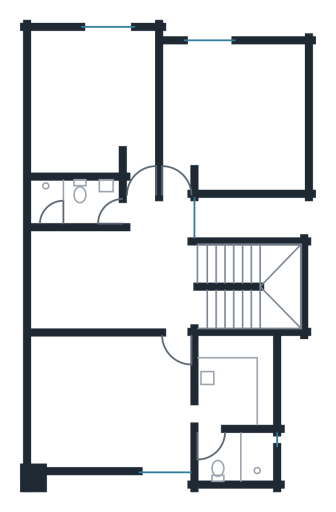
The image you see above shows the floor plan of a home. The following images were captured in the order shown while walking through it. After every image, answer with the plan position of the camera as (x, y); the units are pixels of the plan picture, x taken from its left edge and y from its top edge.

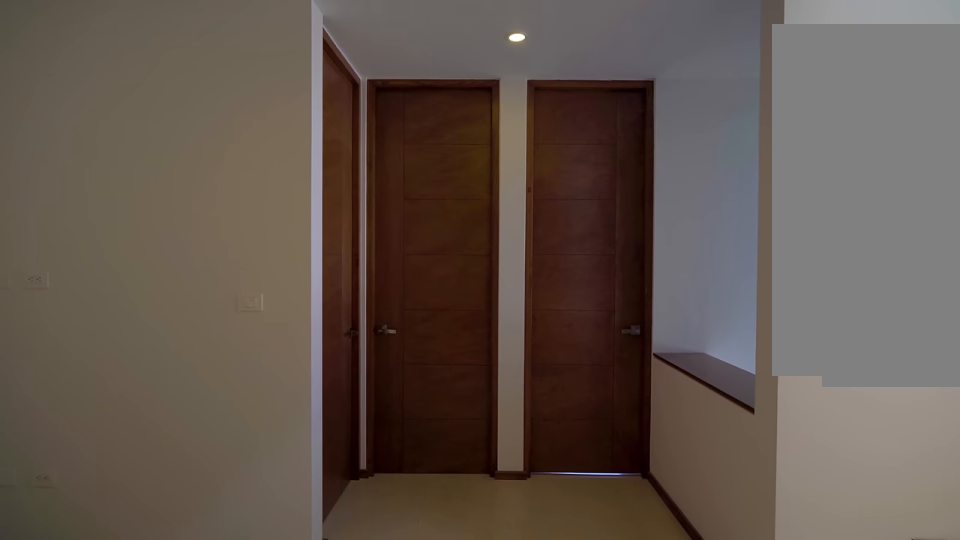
(150, 269)
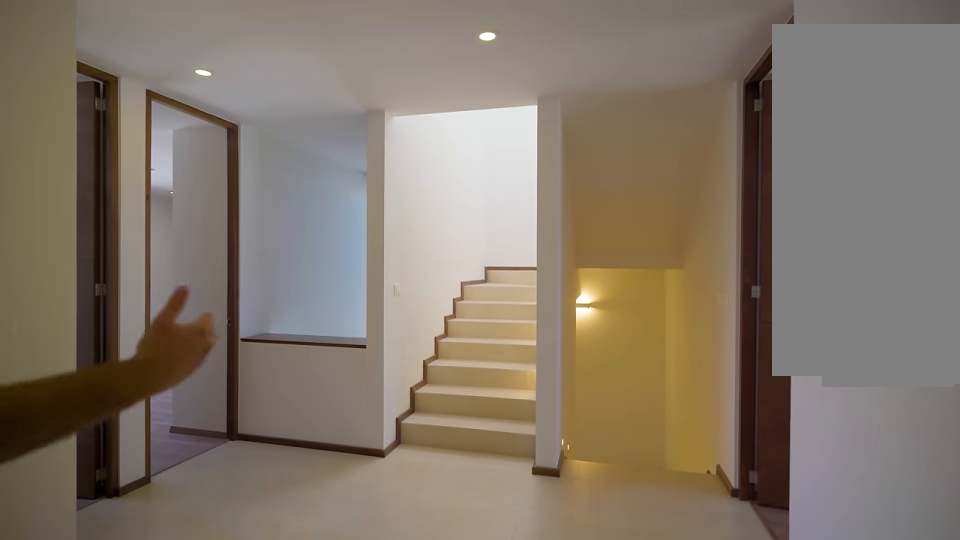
(155, 297)
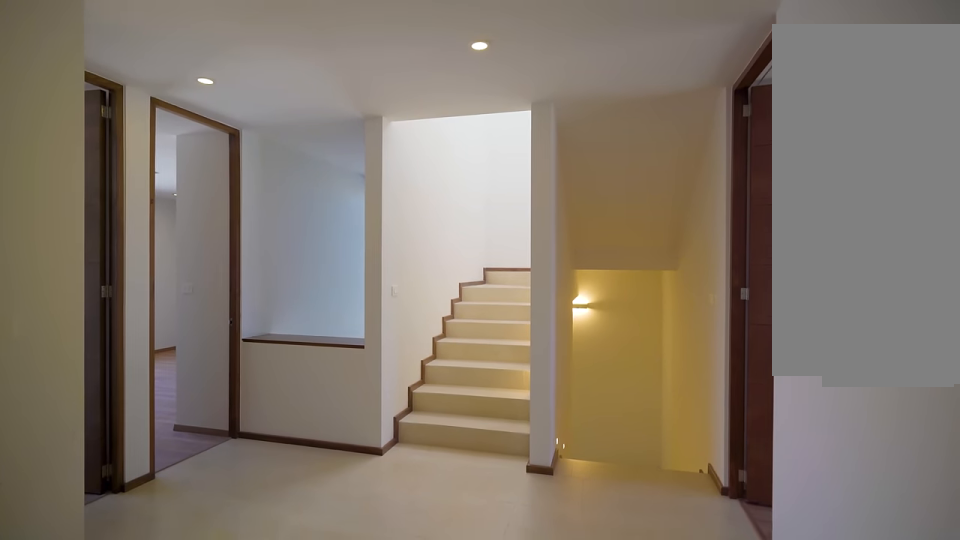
(155, 297)
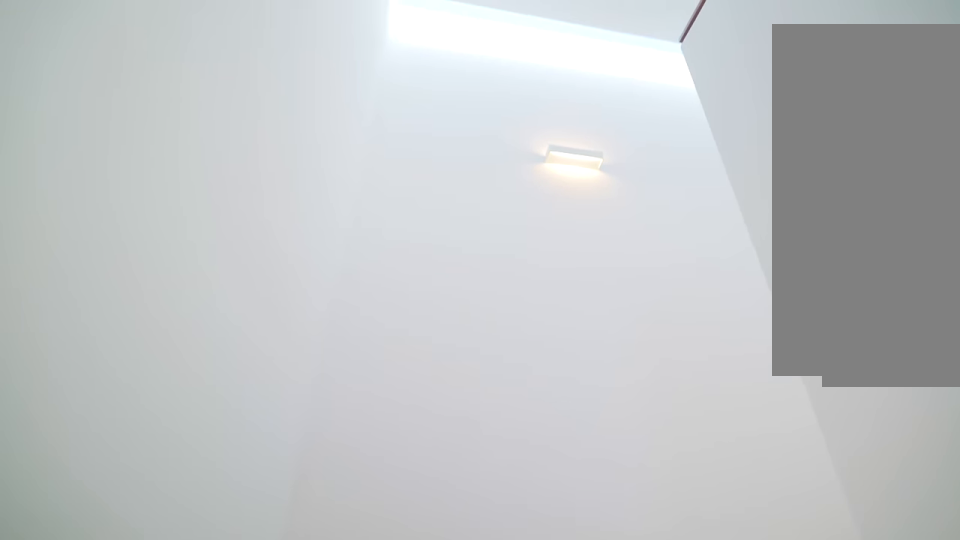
(249, 268)
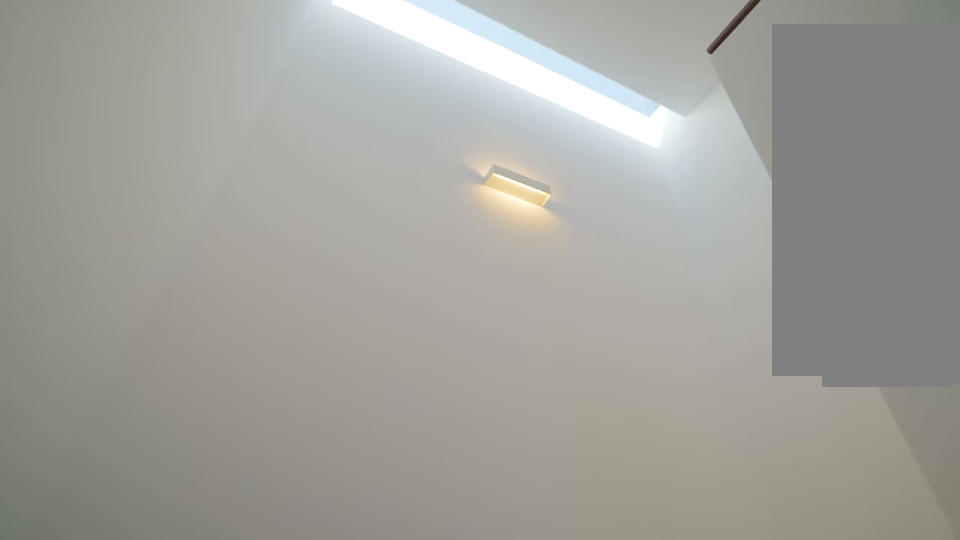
(246, 265)
